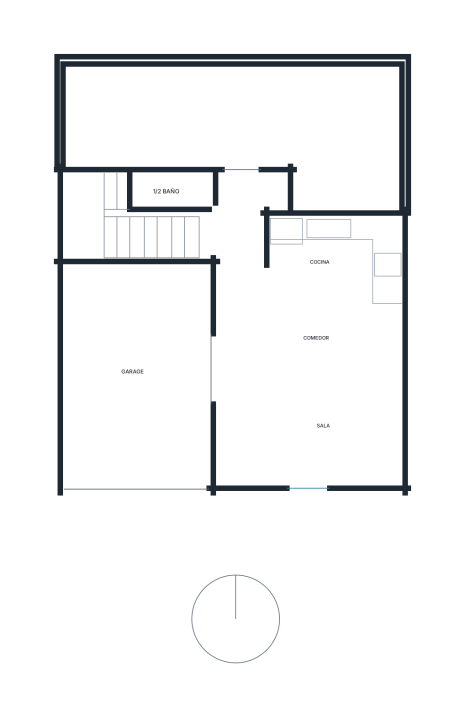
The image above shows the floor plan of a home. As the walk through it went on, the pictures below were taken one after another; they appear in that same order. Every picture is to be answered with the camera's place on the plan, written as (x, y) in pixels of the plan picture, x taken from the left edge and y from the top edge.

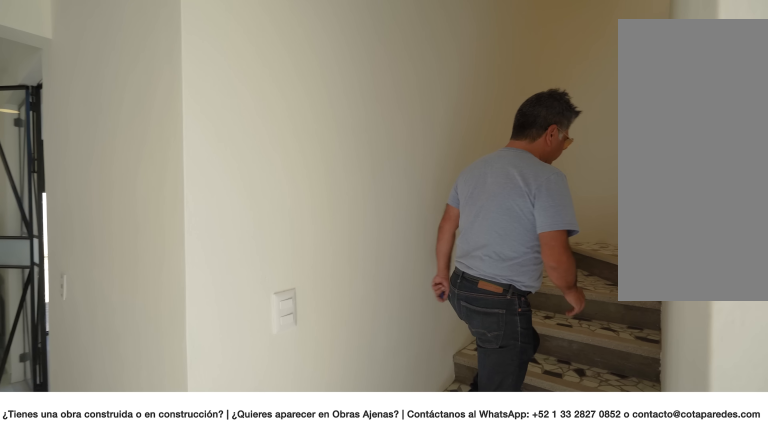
(233, 192)
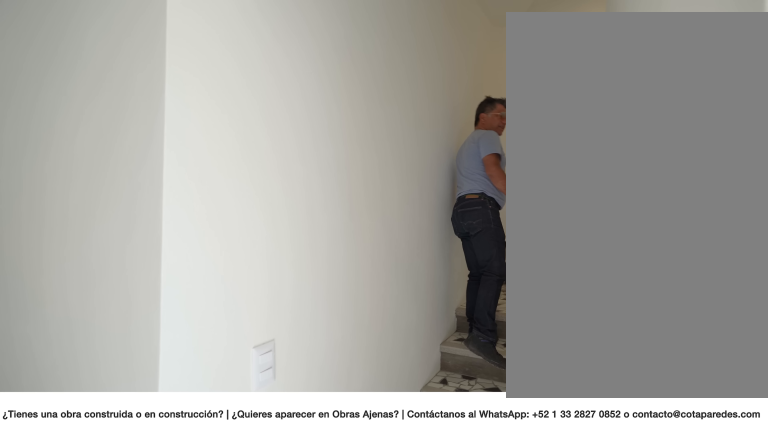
(236, 222)
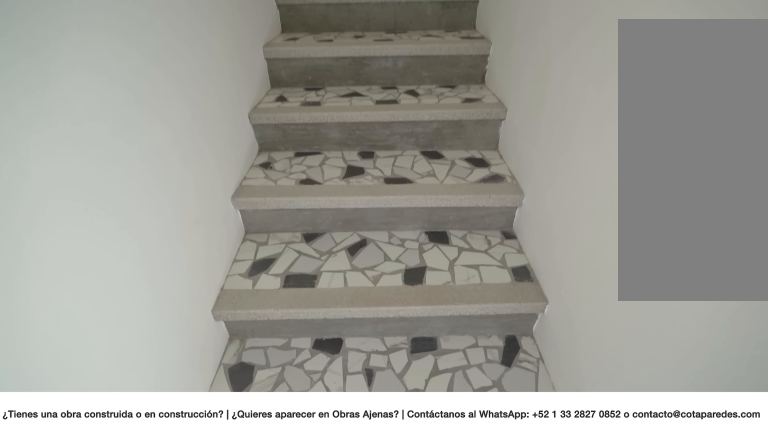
(197, 231)
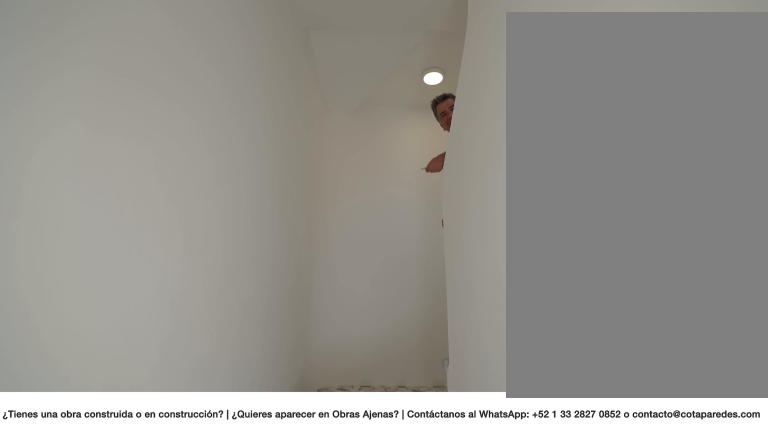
(208, 231)
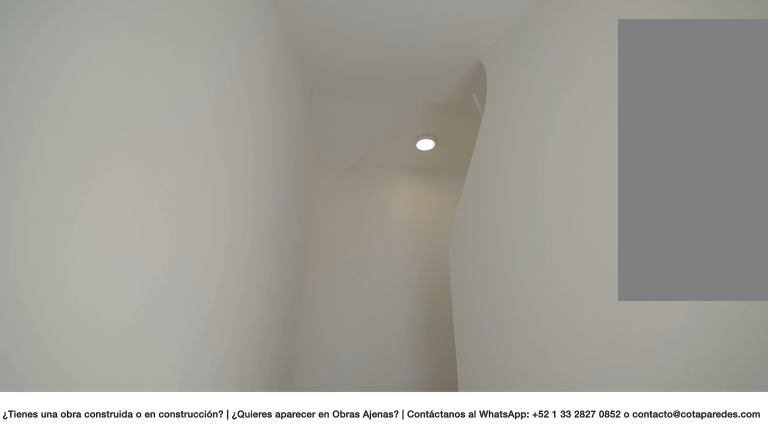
(208, 231)
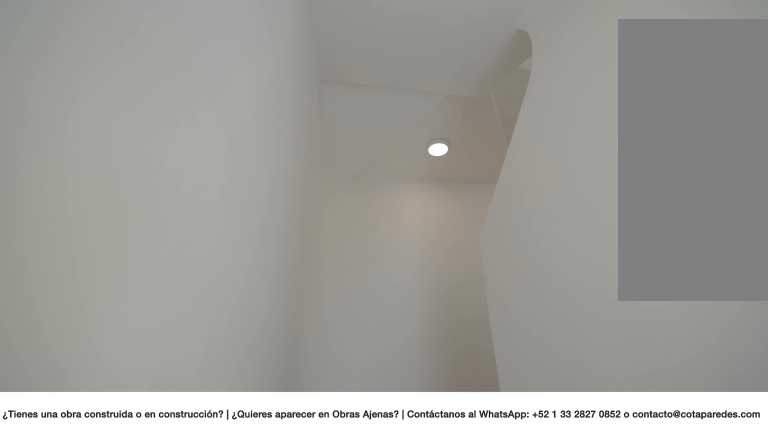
(208, 231)
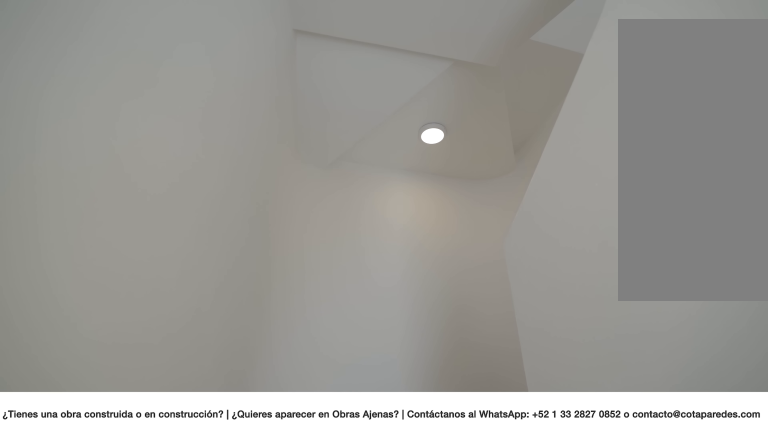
(208, 230)
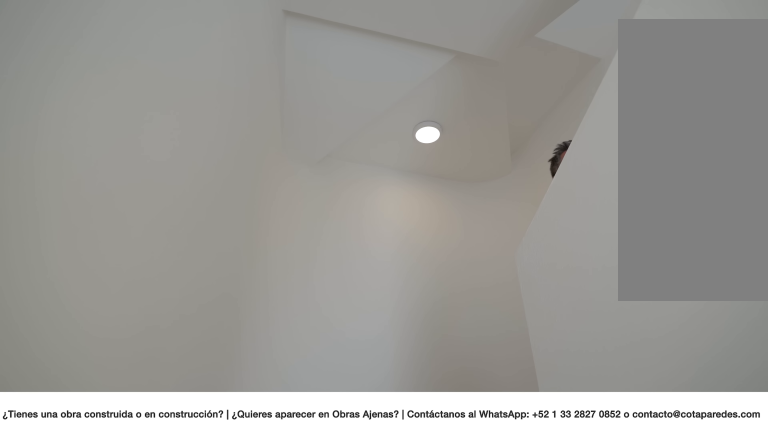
(208, 231)
